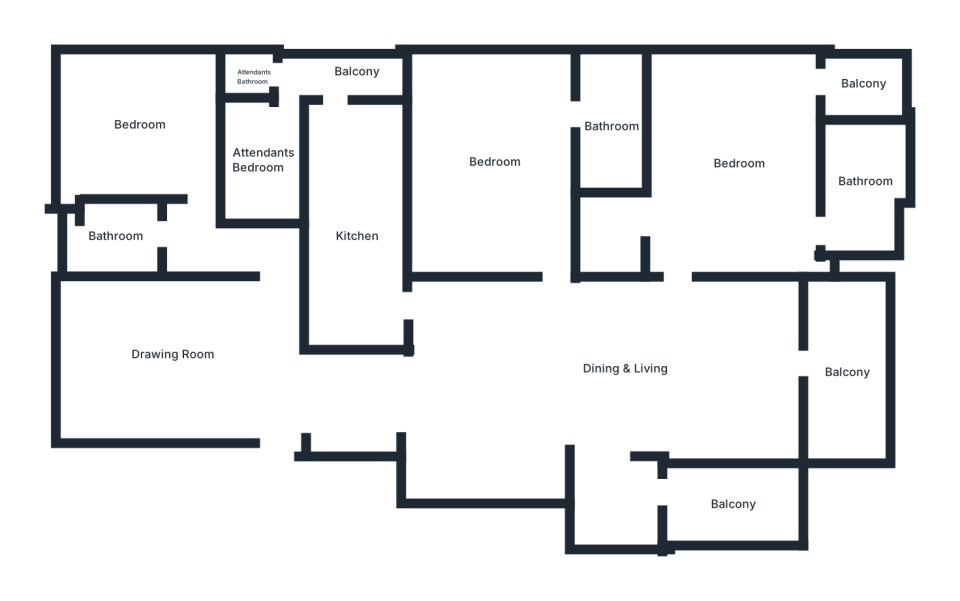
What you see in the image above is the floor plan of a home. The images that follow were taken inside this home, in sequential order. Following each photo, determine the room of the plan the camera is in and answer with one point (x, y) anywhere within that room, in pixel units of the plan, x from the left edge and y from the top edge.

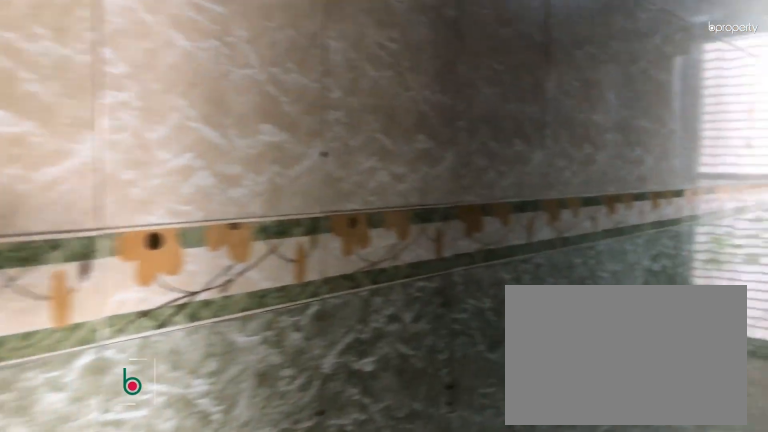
(357, 235)
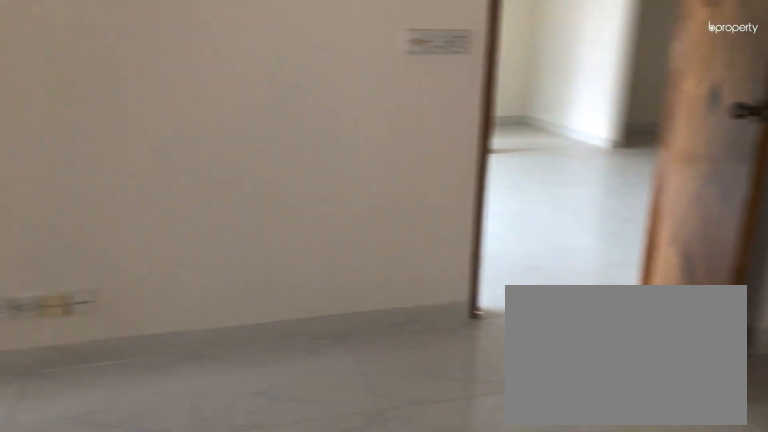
(741, 165)
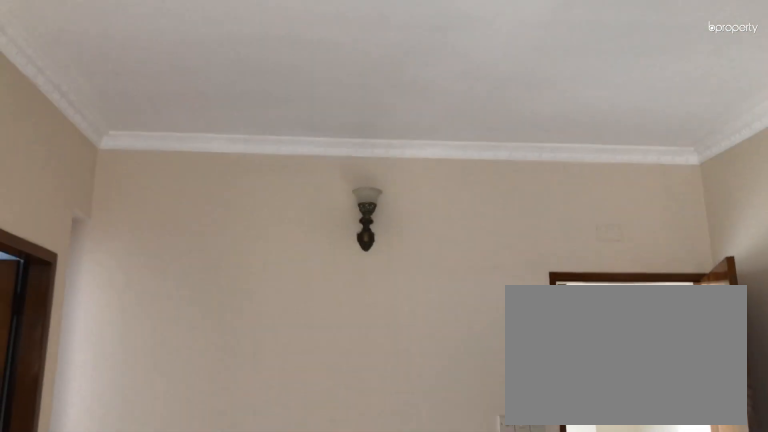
(741, 165)
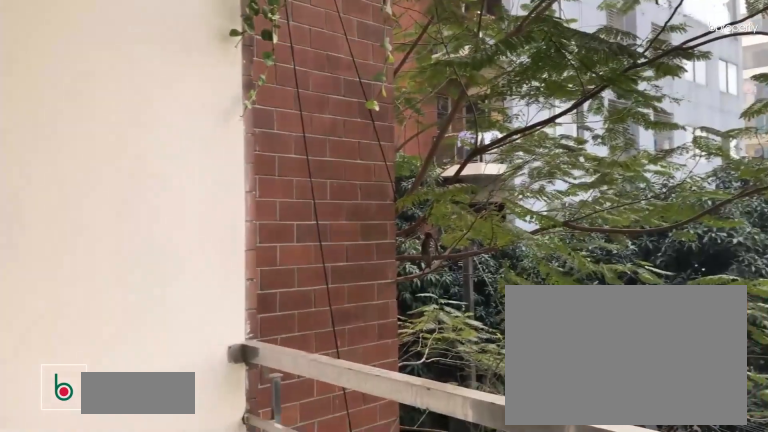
(848, 369)
